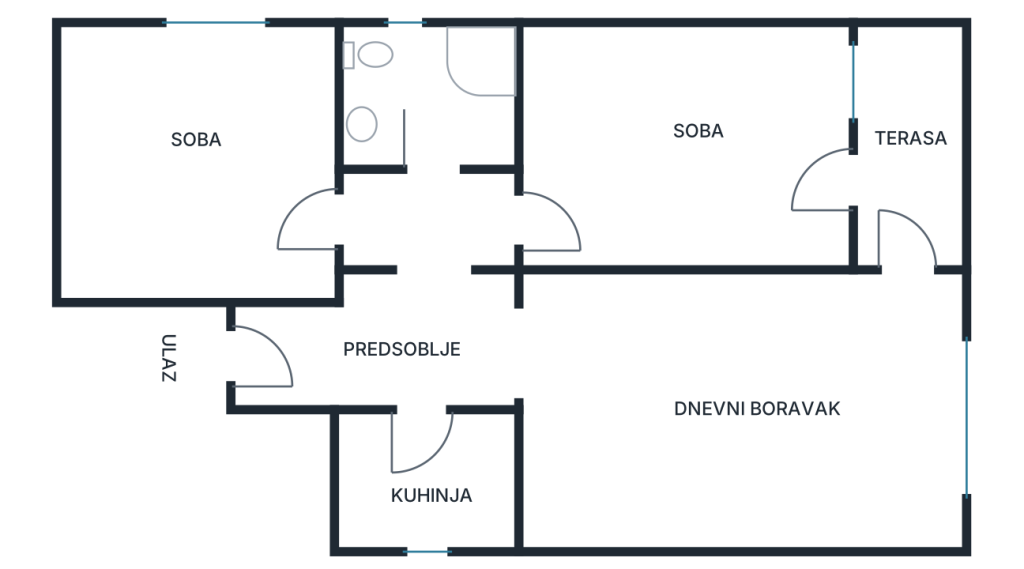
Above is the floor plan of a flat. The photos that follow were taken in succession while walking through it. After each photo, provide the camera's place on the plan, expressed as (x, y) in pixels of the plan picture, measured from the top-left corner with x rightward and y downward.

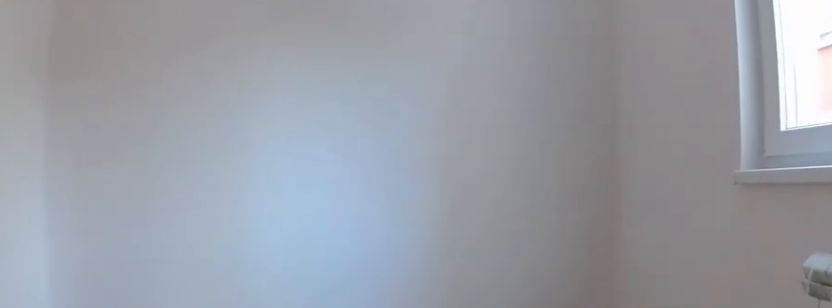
(310, 172)
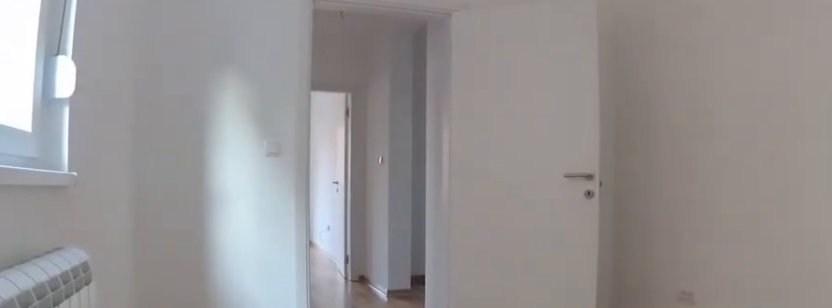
(156, 89)
